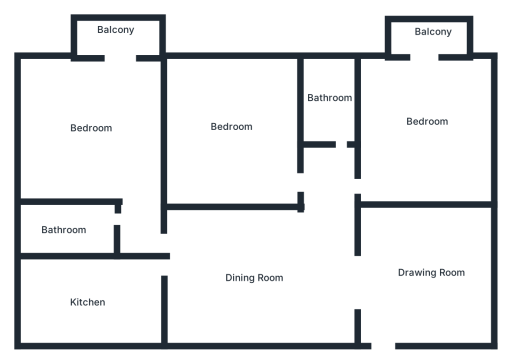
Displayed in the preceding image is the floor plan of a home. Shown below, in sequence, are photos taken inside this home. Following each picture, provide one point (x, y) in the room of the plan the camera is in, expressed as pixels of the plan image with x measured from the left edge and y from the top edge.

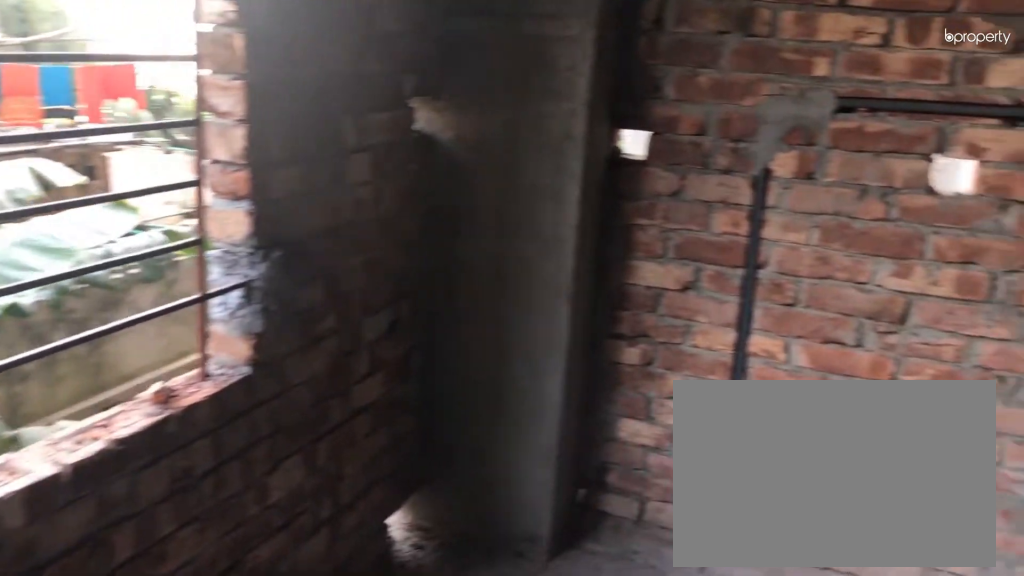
(427, 272)
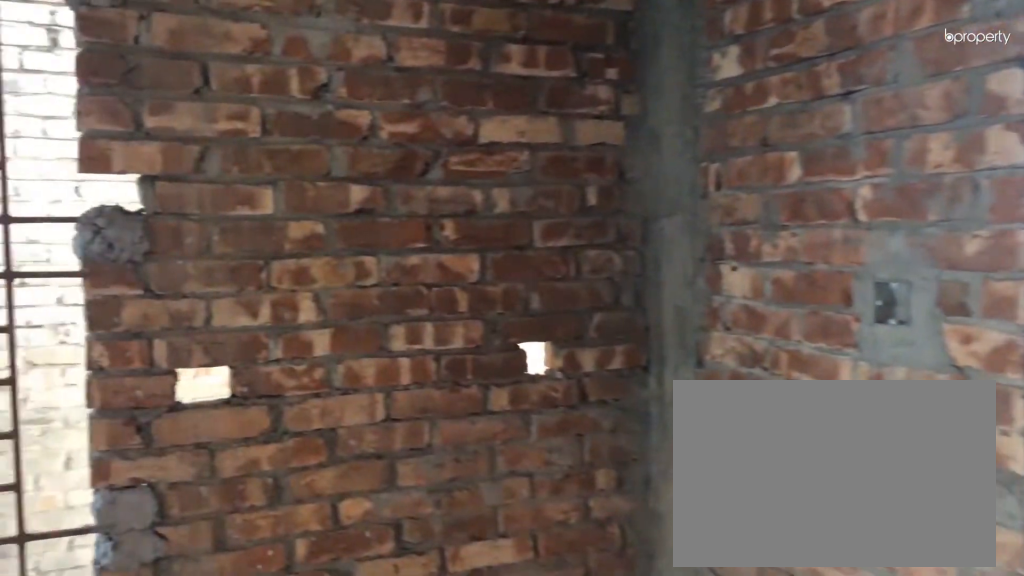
(248, 280)
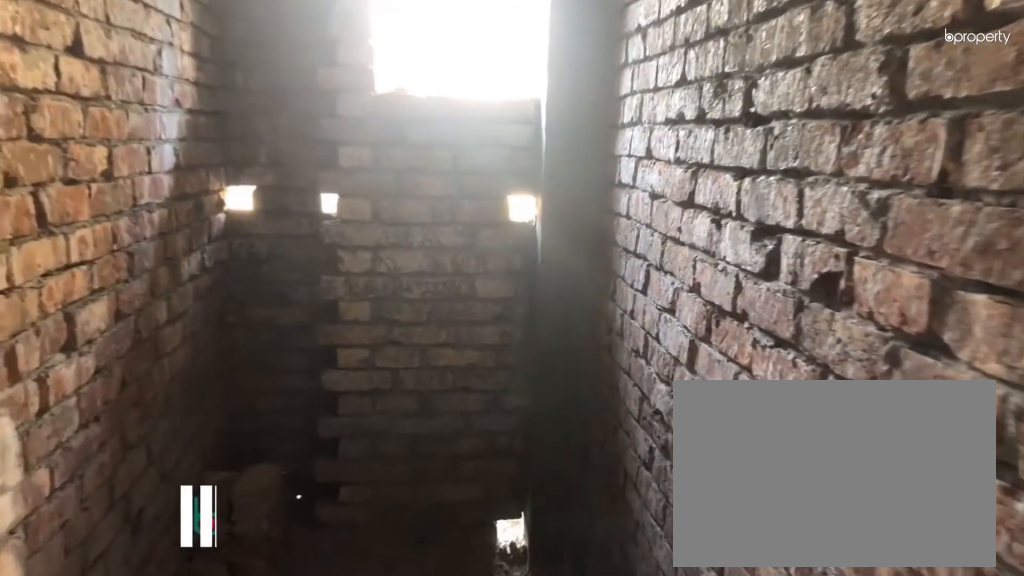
(328, 98)
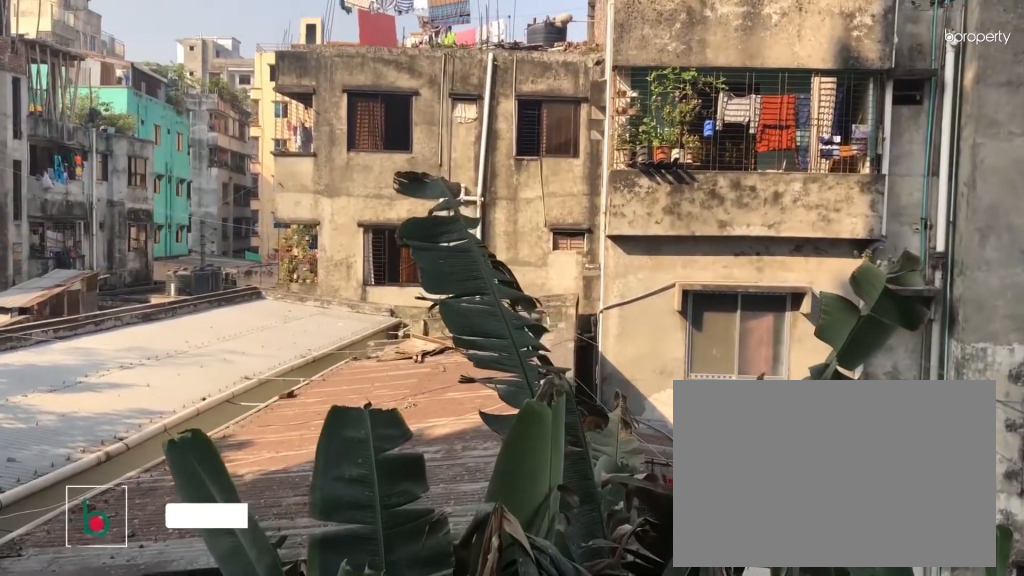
(424, 40)
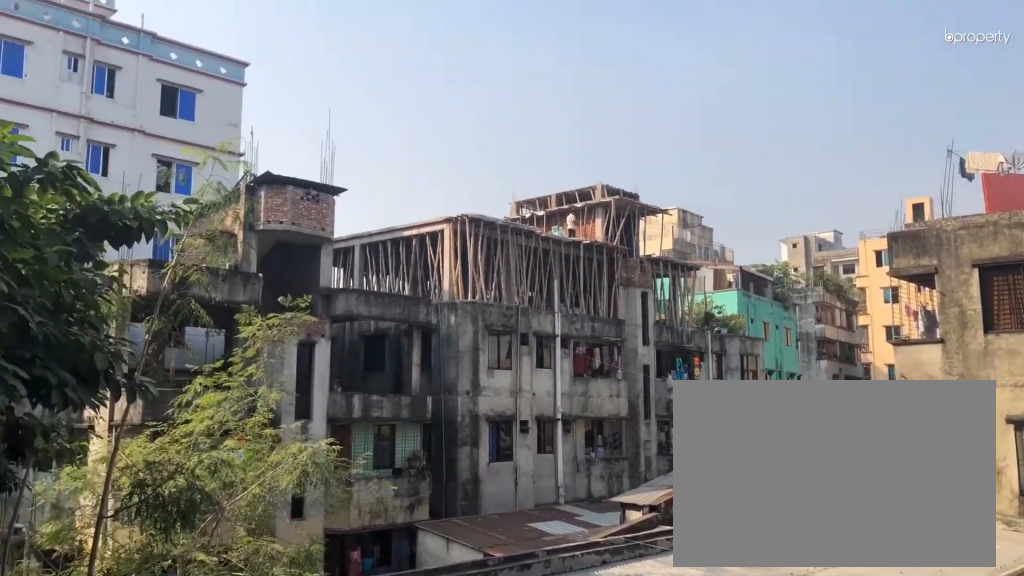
(426, 39)
